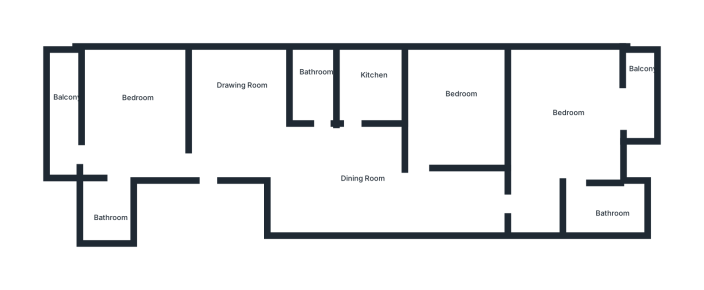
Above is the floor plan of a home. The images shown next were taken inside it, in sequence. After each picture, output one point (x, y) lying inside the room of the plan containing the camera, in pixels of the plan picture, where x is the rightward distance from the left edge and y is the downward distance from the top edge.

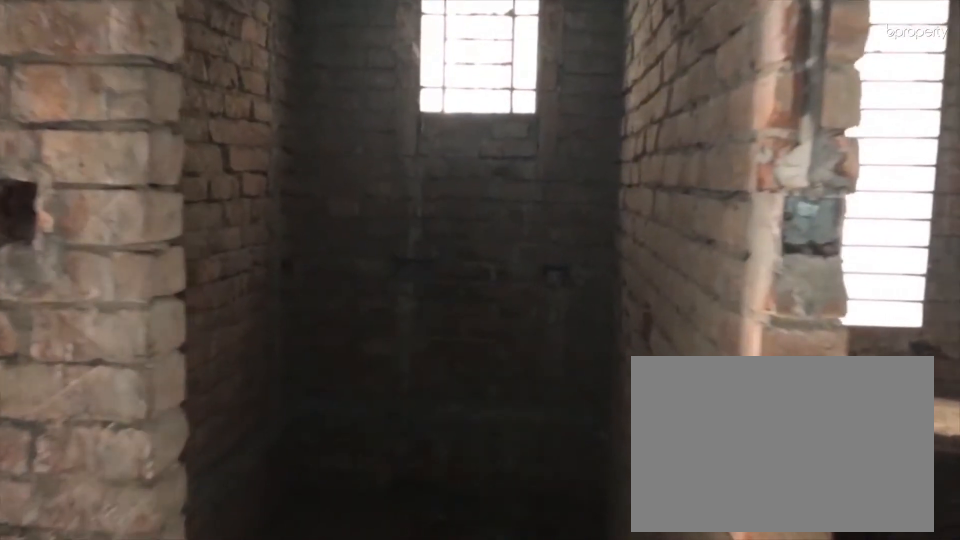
(318, 122)
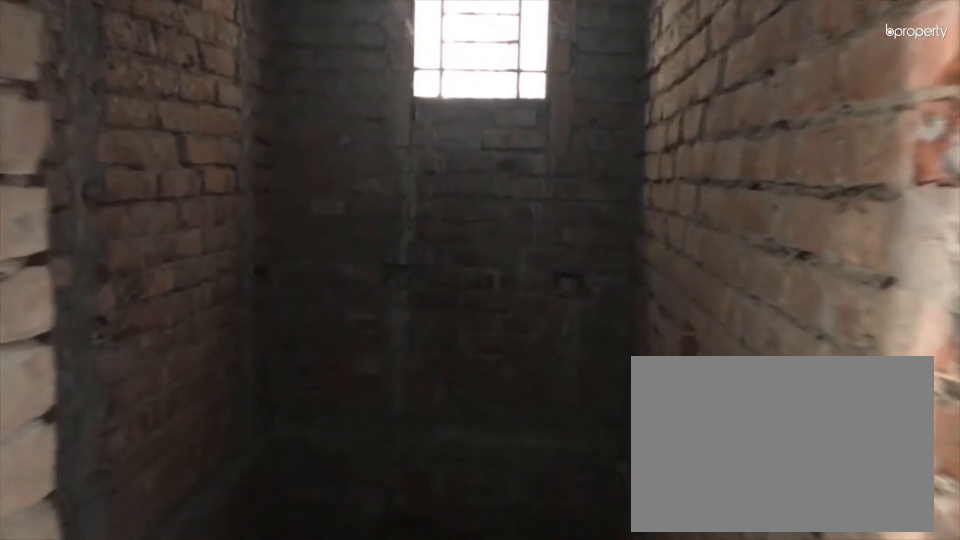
(318, 122)
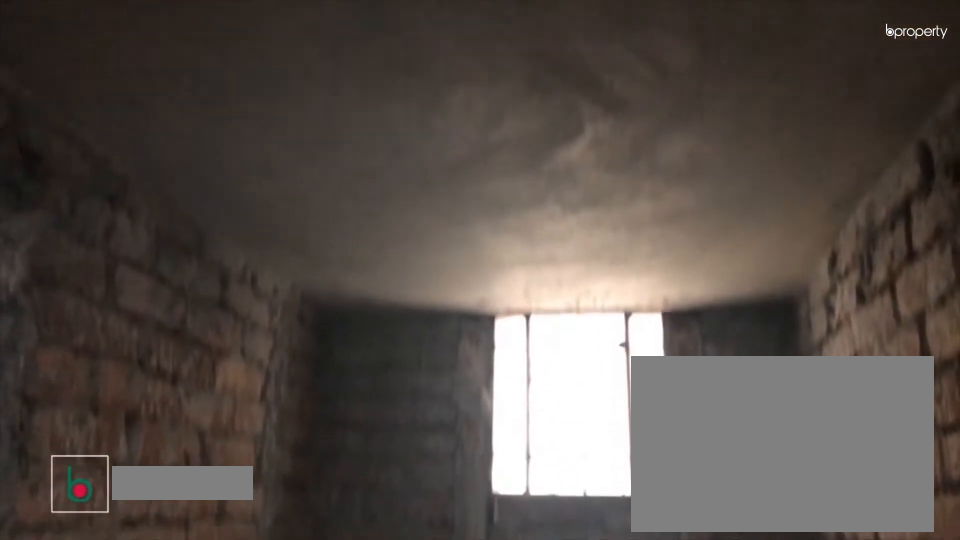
(315, 82)
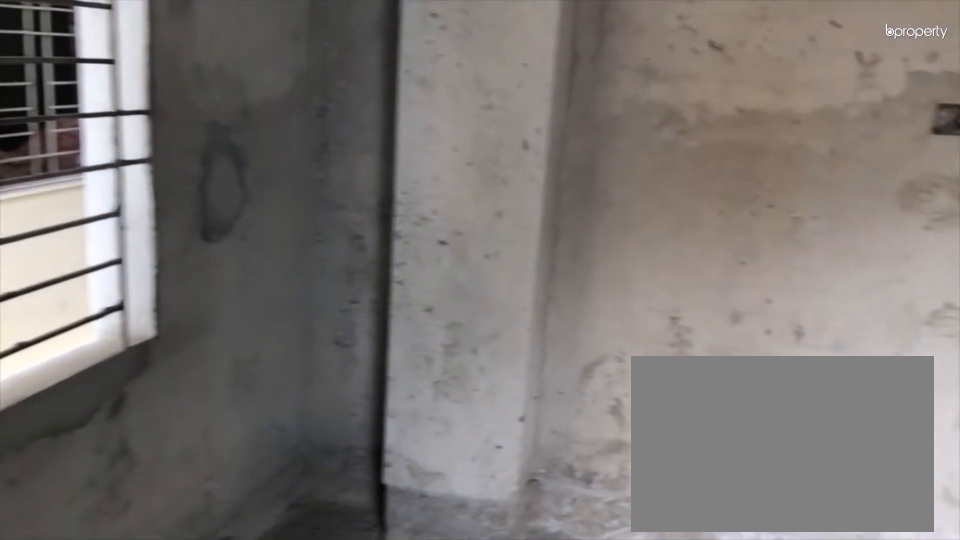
(121, 106)
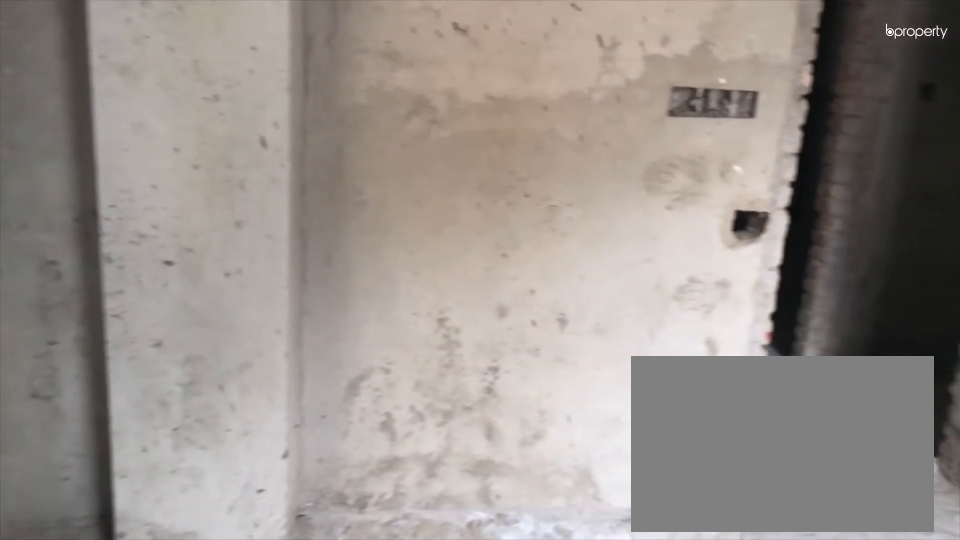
(121, 106)
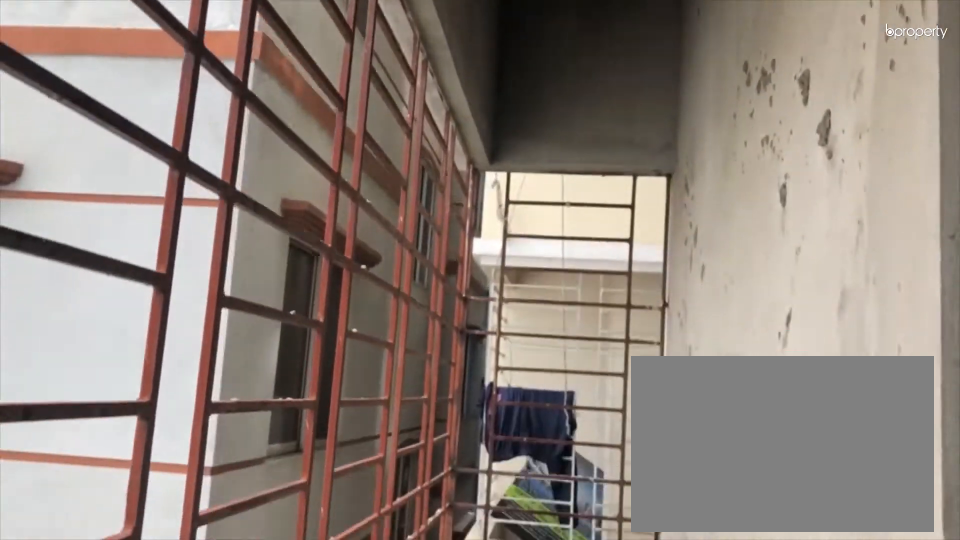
(63, 113)
